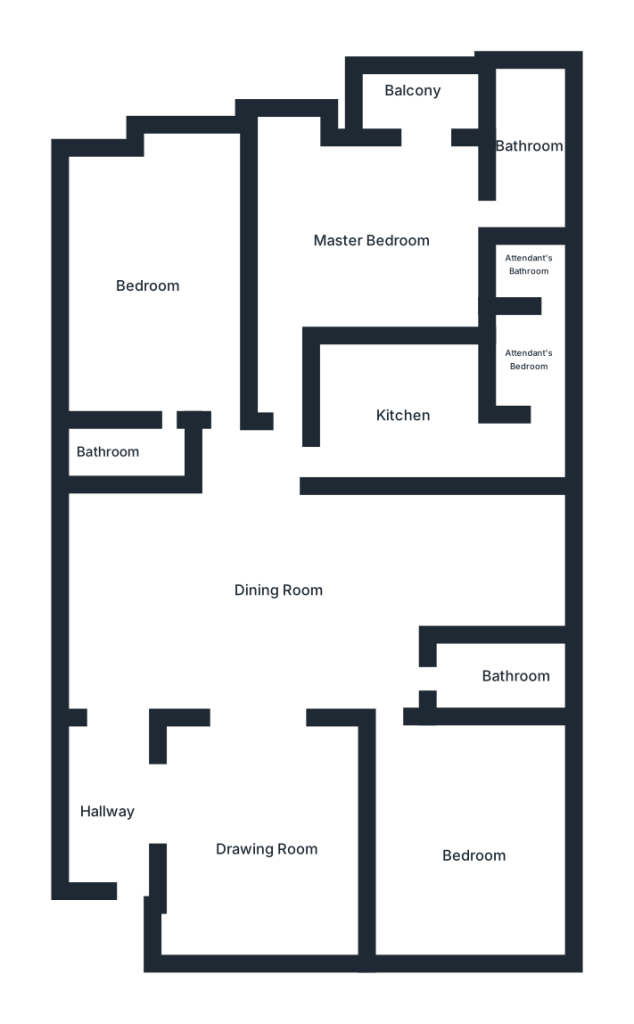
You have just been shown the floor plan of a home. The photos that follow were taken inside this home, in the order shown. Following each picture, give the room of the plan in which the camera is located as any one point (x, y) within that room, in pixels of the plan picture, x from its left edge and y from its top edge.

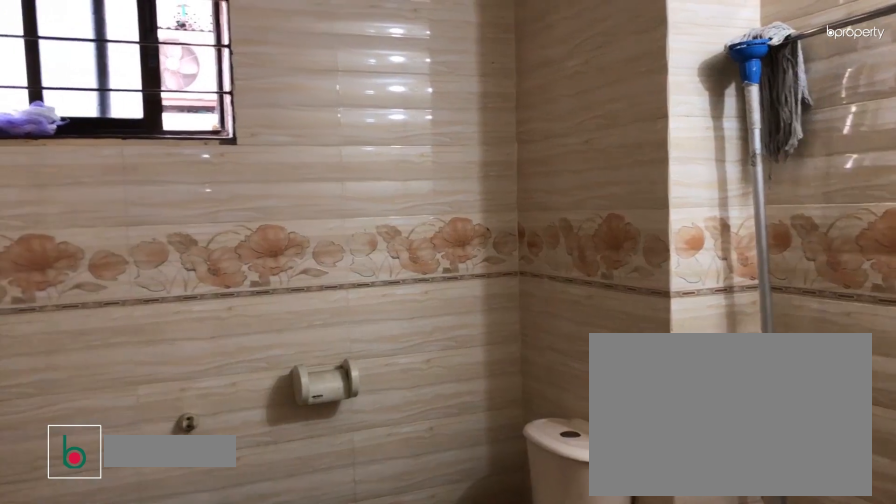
(486, 674)
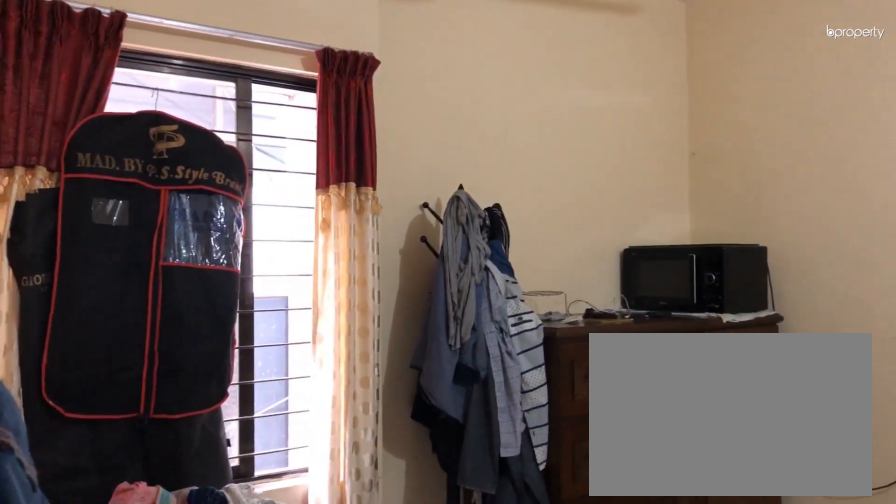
(459, 844)
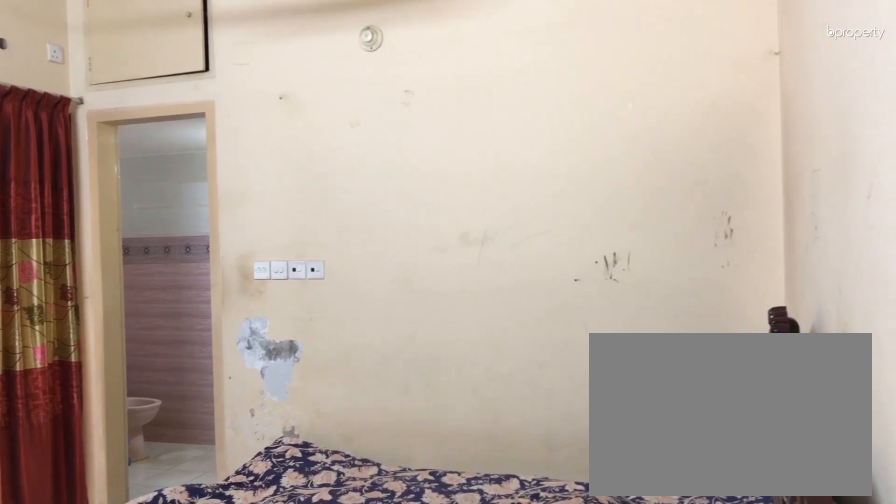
(363, 244)
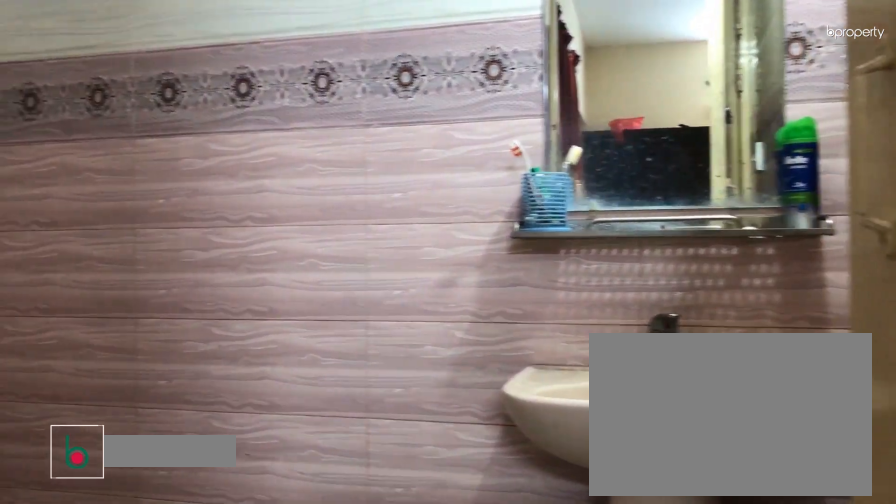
(524, 151)
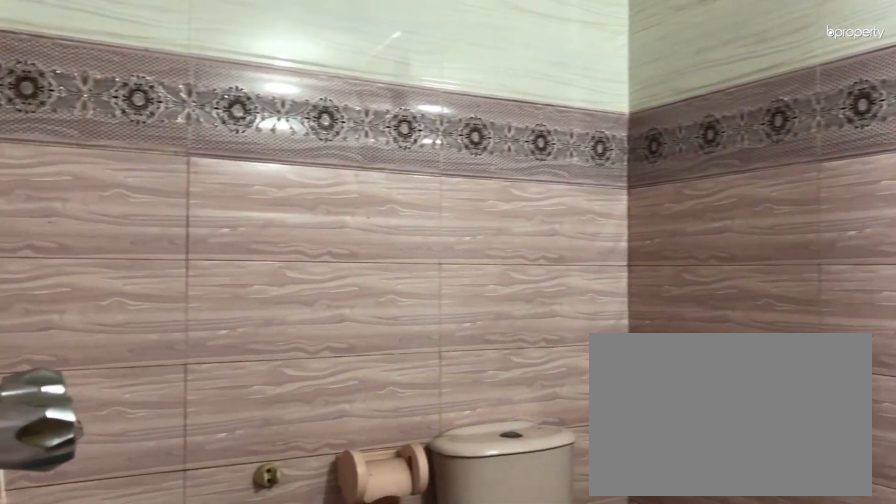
(524, 151)
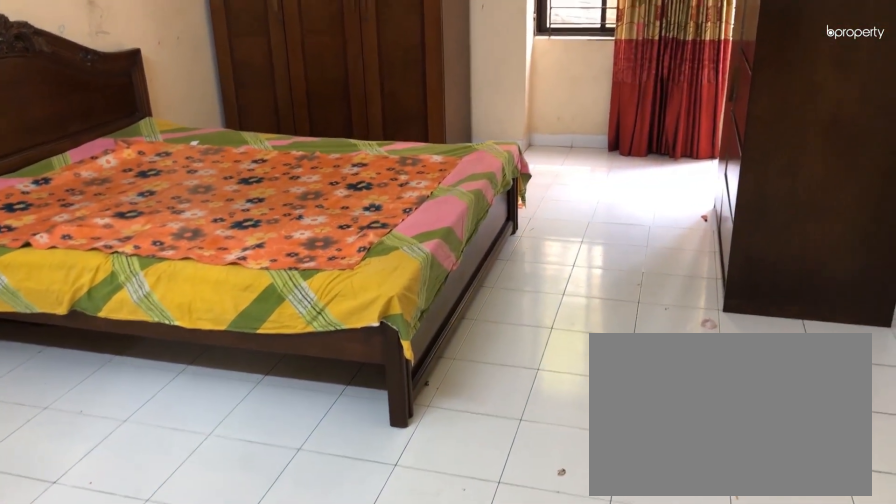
(140, 286)
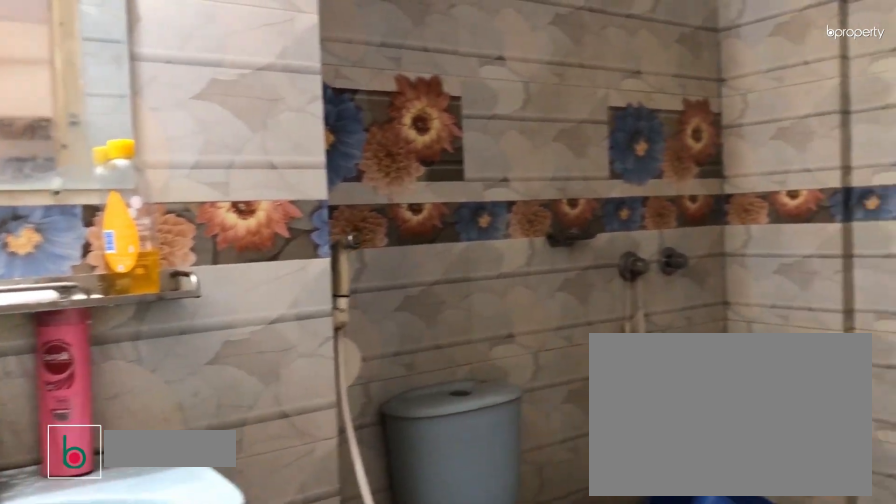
(117, 455)
